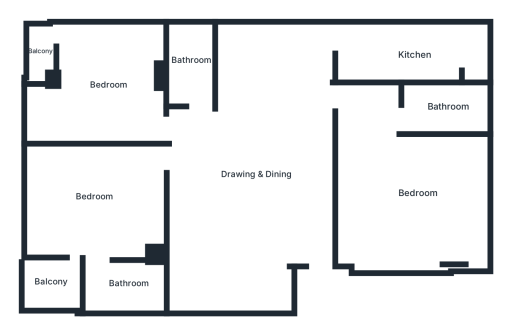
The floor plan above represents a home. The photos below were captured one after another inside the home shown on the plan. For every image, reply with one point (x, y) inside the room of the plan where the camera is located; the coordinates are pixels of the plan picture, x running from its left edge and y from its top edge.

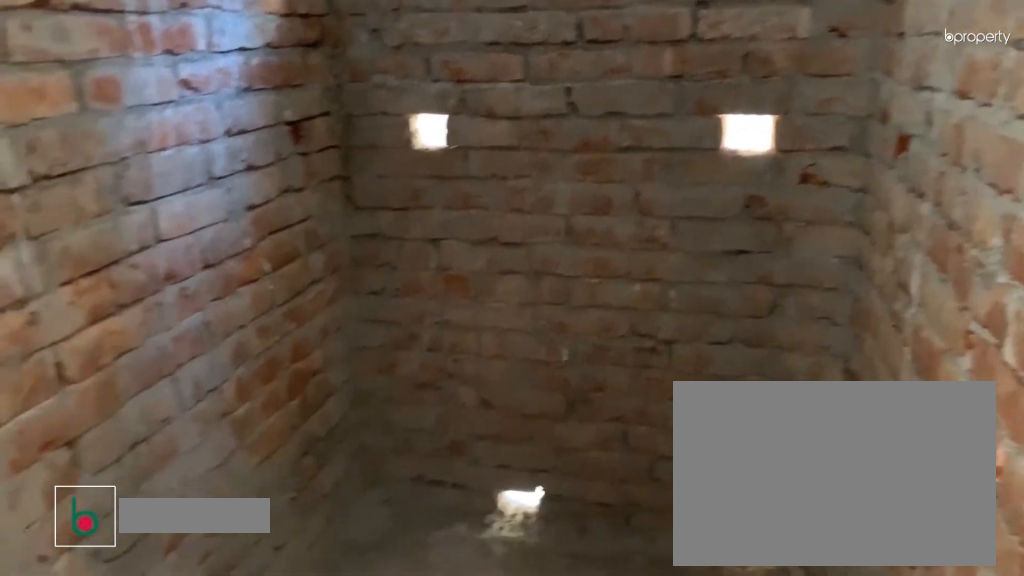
(190, 55)
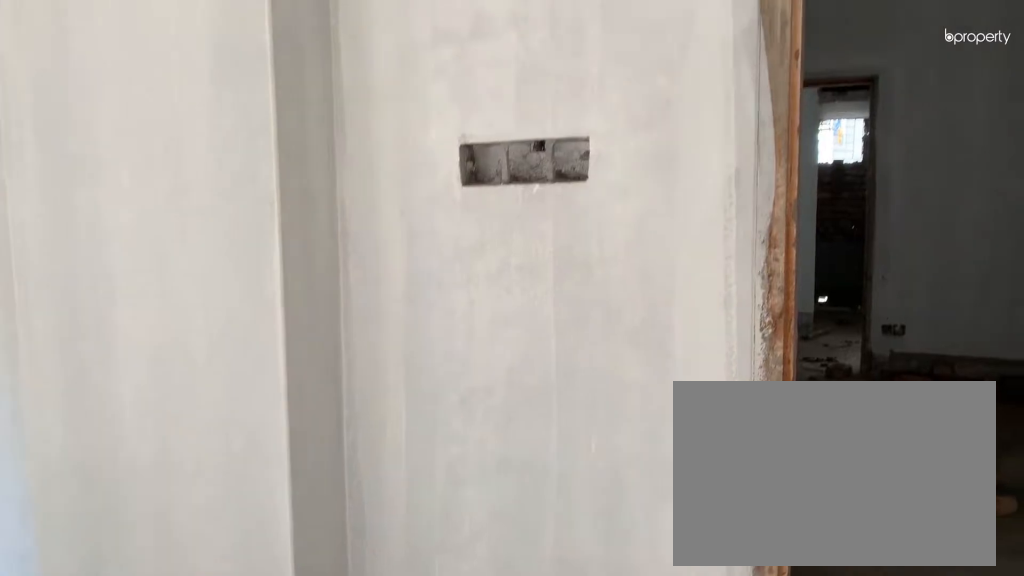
(109, 83)
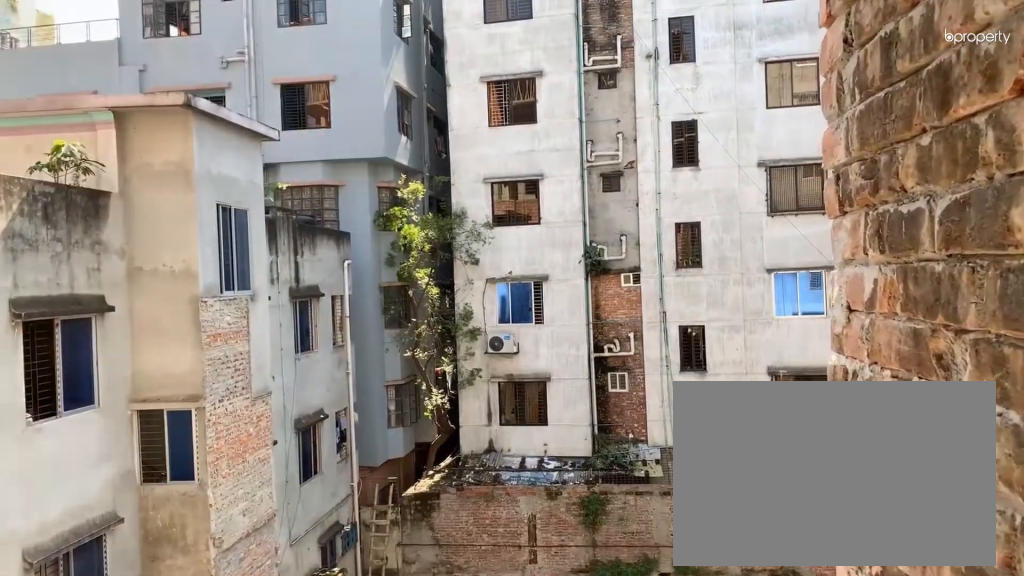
(39, 51)
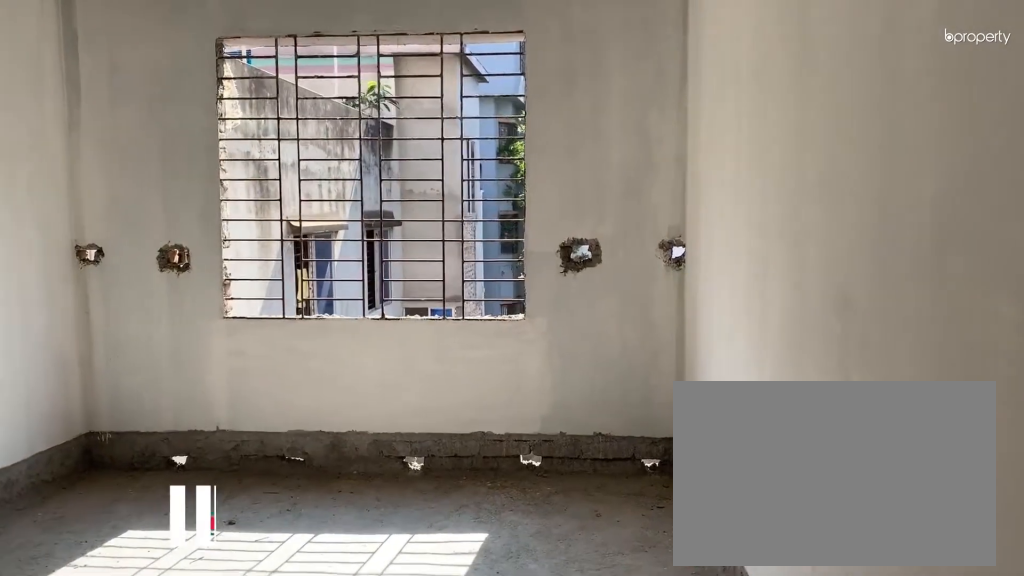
(97, 196)
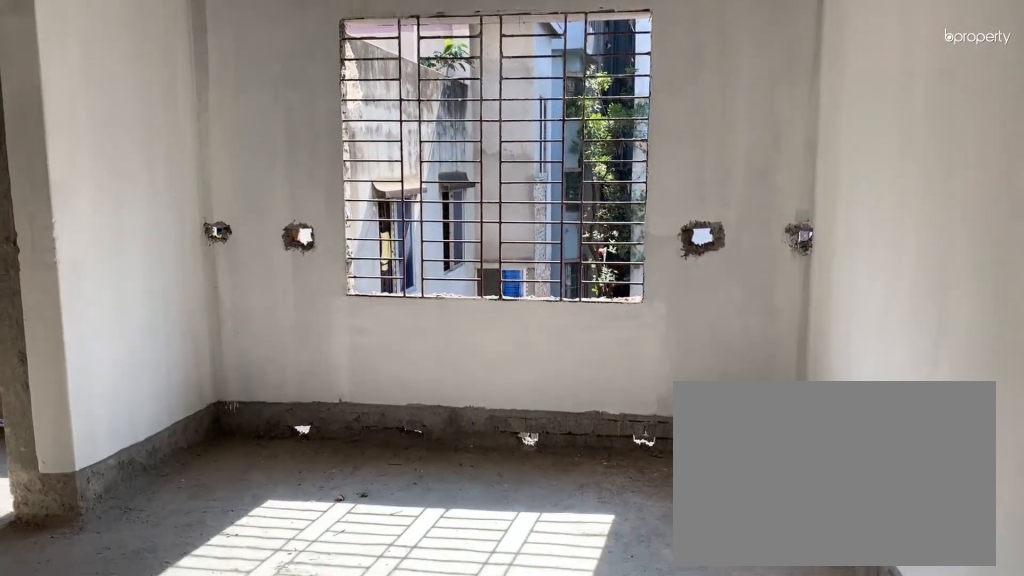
(97, 196)
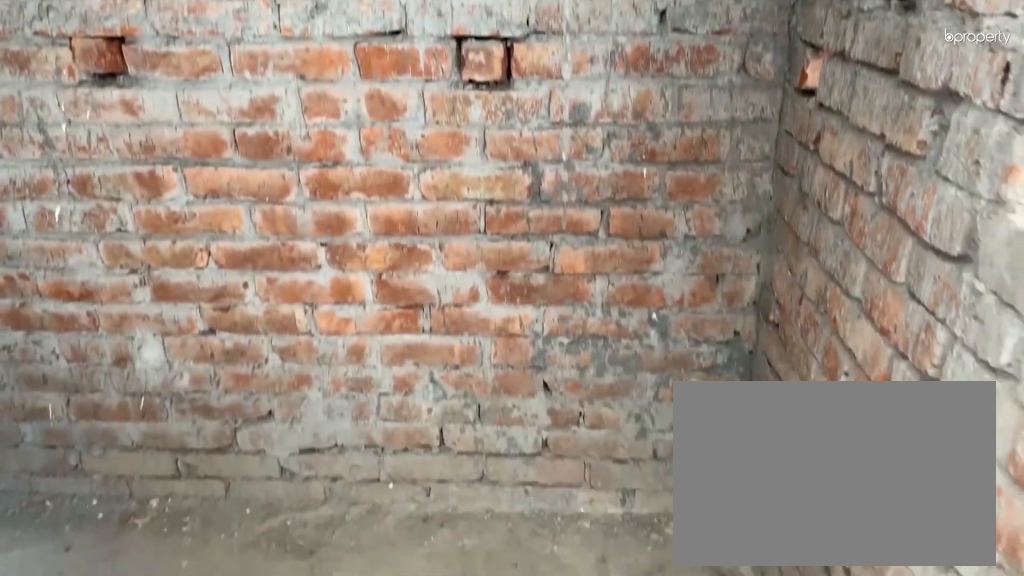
(125, 282)
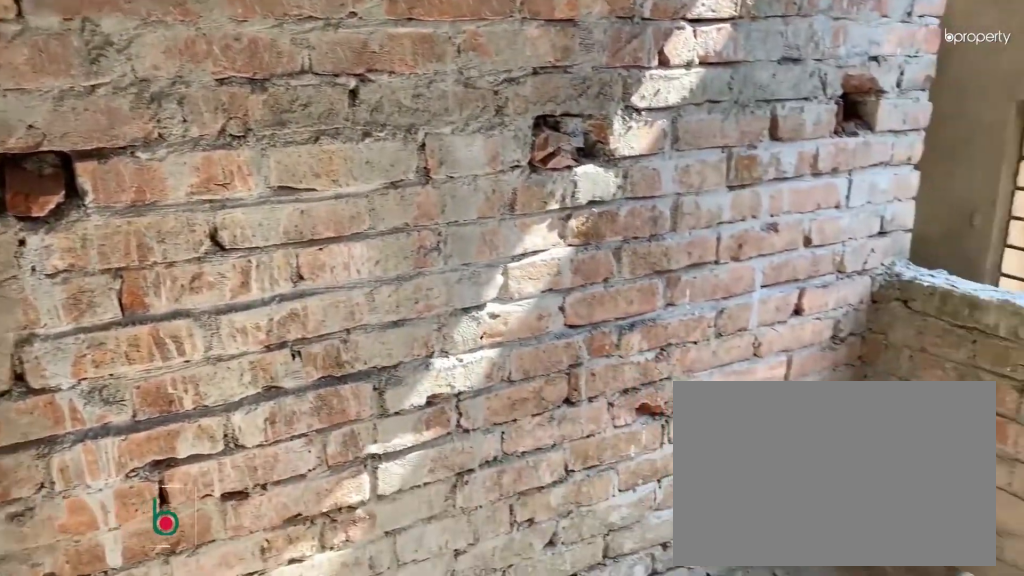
(48, 282)
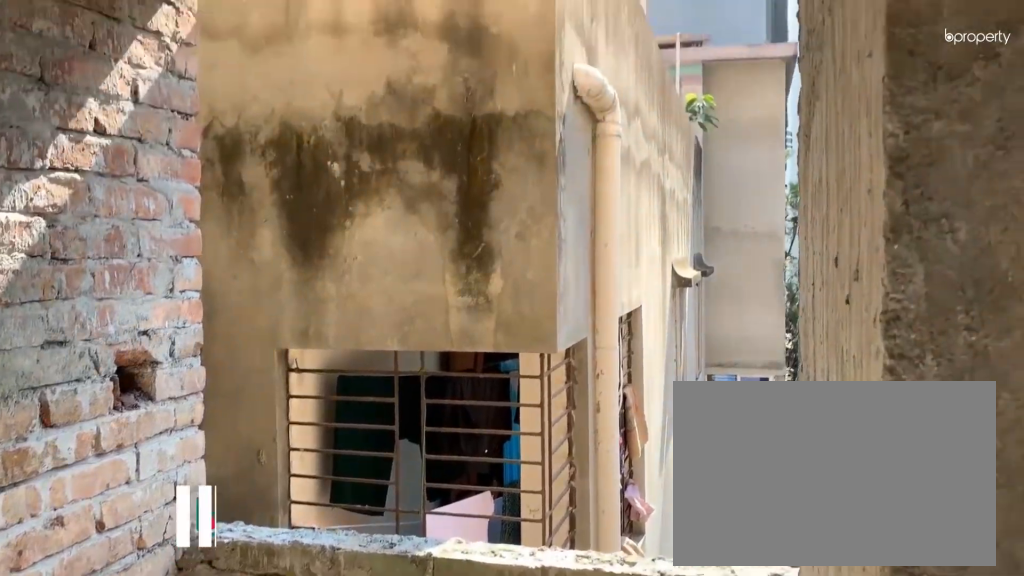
(48, 282)
